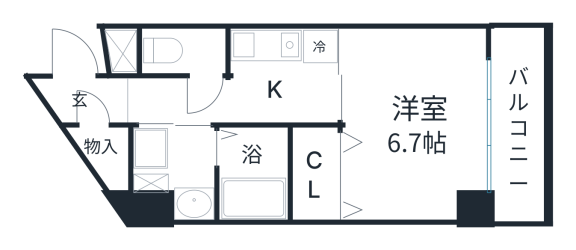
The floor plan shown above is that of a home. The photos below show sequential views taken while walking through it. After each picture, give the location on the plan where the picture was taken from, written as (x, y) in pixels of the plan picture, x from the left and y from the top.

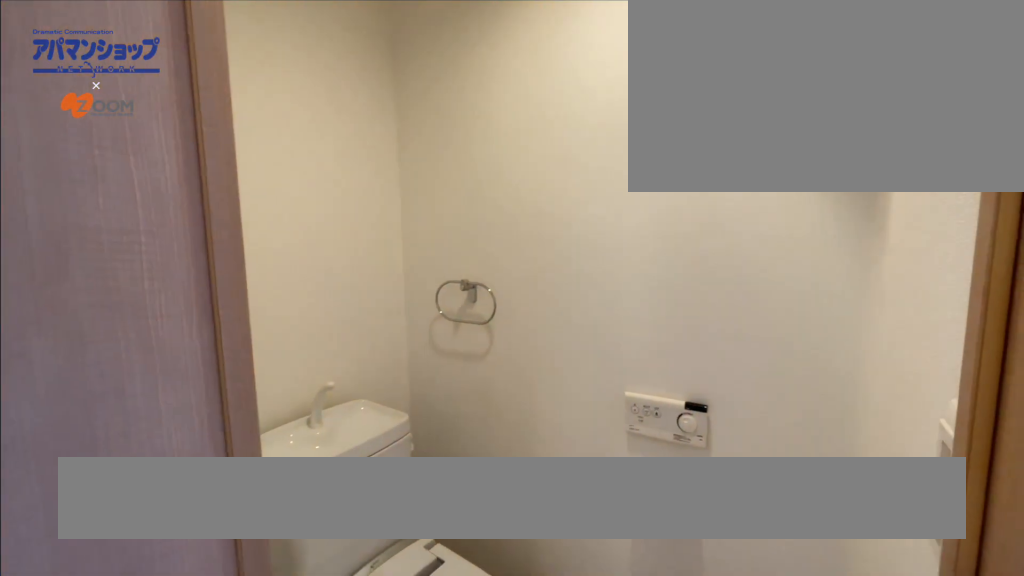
(227, 86)
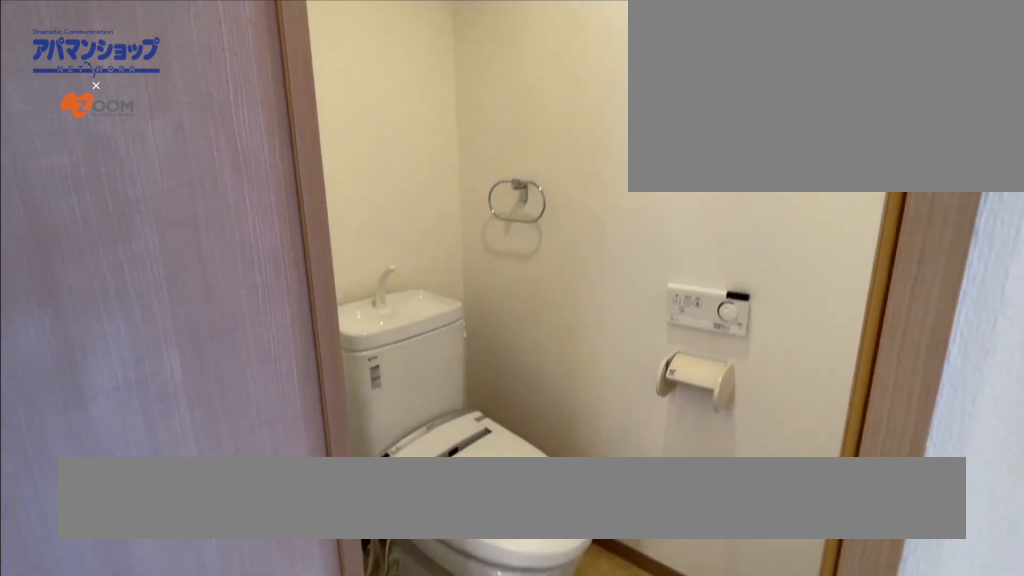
(228, 86)
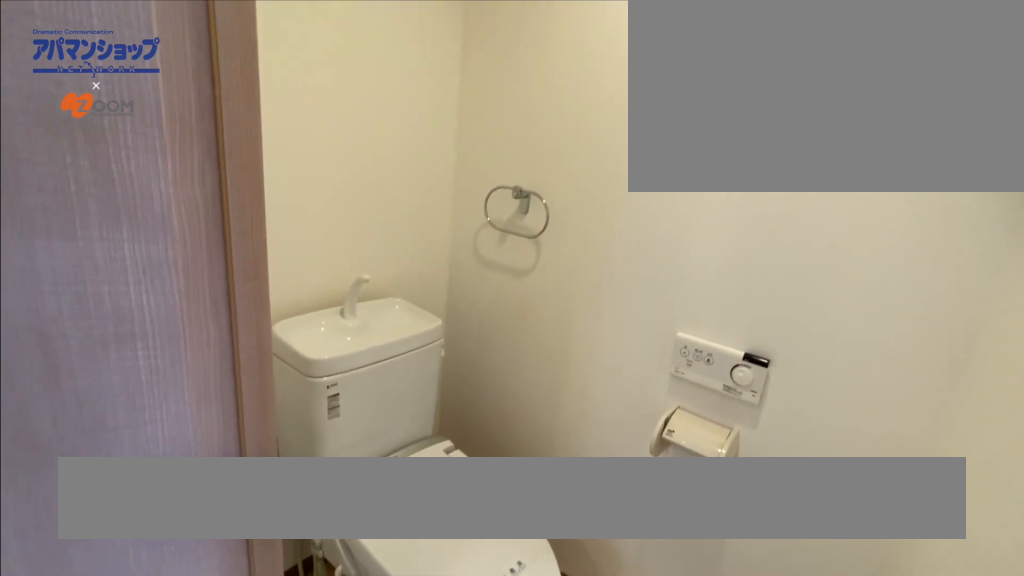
(228, 86)
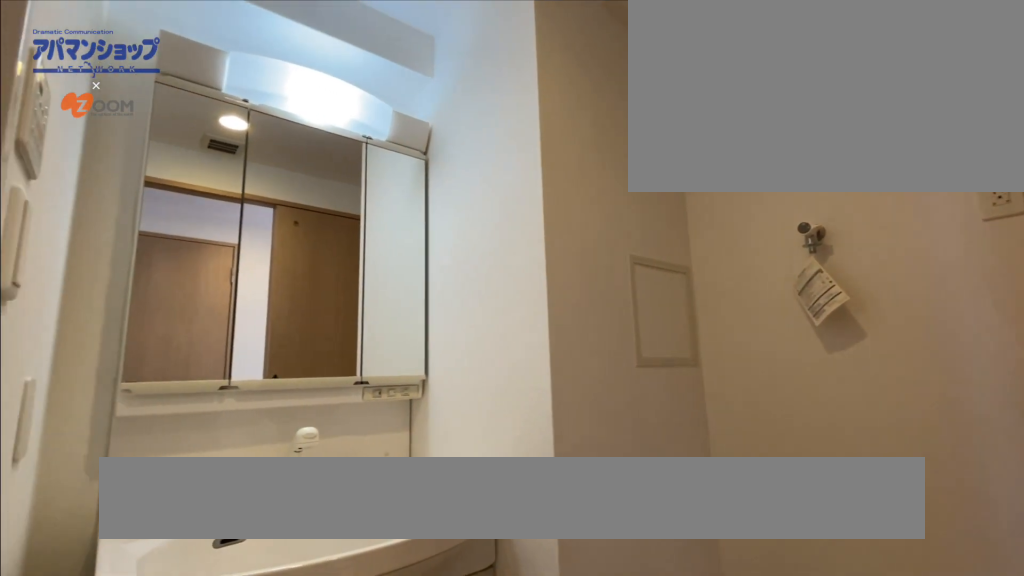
(192, 100)
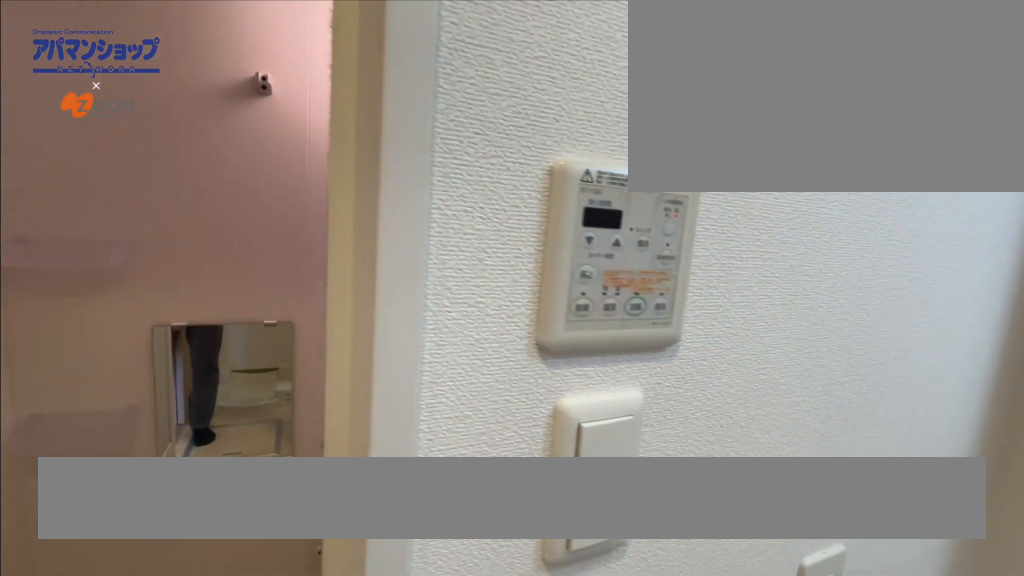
(198, 122)
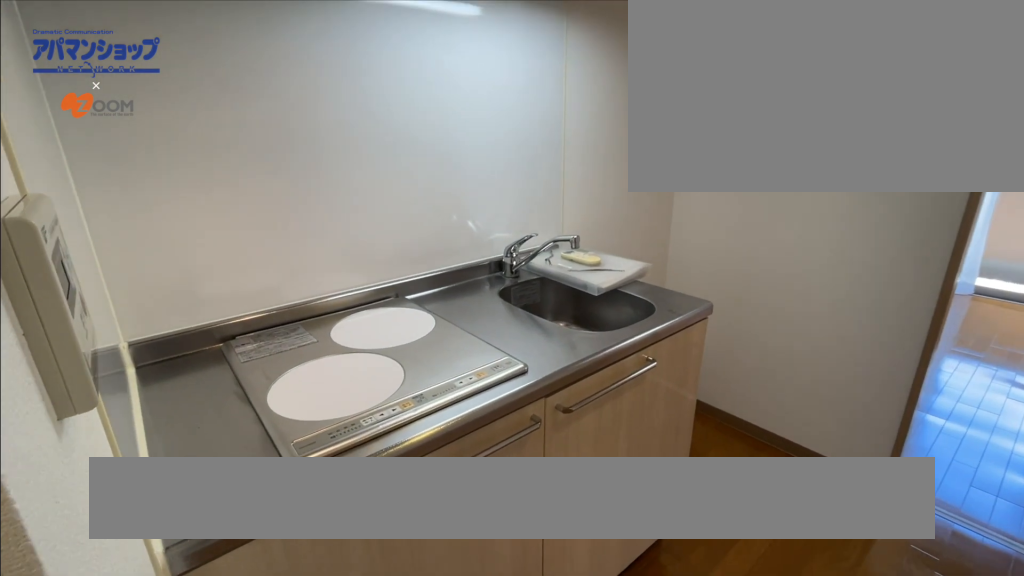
(231, 98)
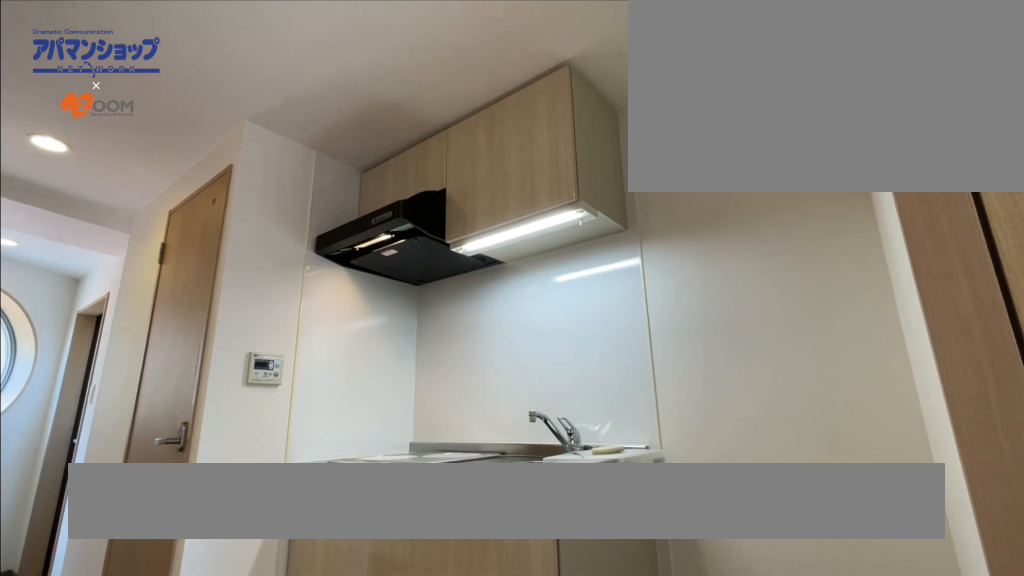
(359, 104)
